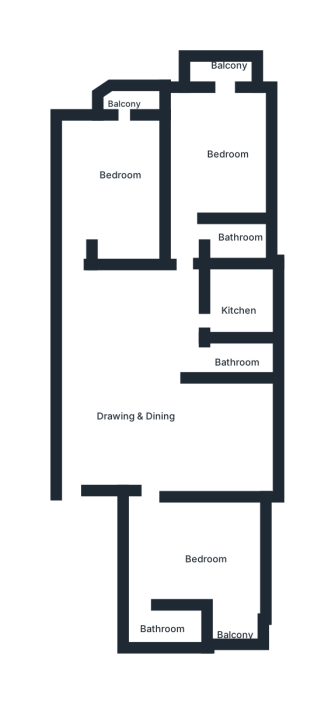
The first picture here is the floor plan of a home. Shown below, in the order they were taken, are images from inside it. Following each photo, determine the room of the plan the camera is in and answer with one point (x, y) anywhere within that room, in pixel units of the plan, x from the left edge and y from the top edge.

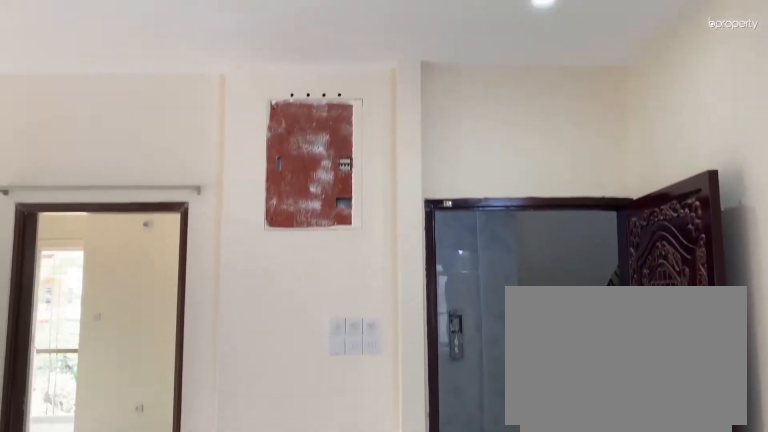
(141, 412)
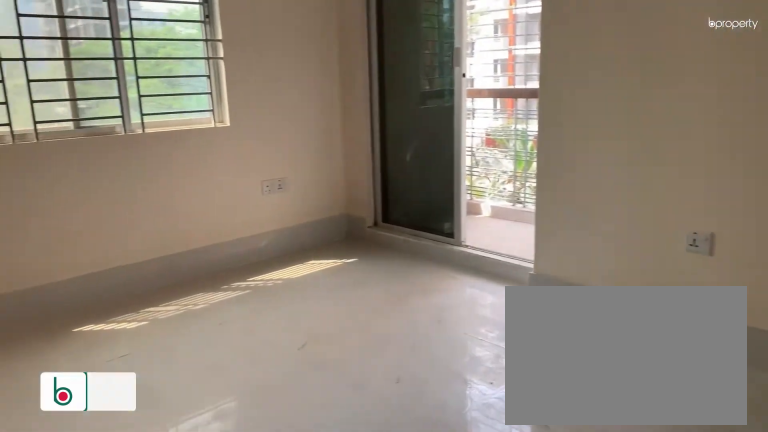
(196, 556)
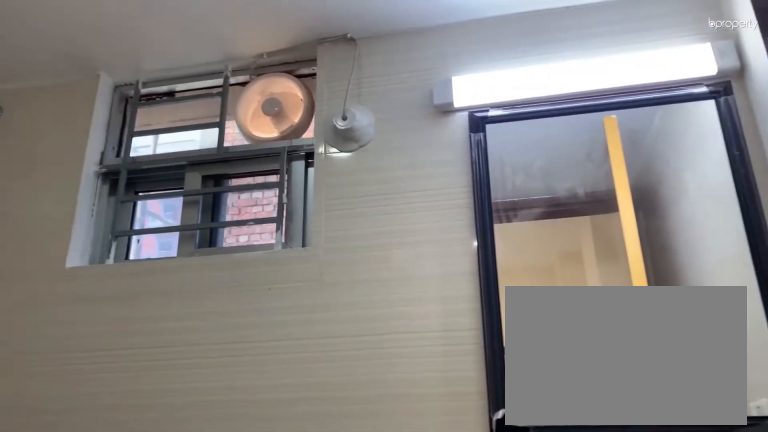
(164, 625)
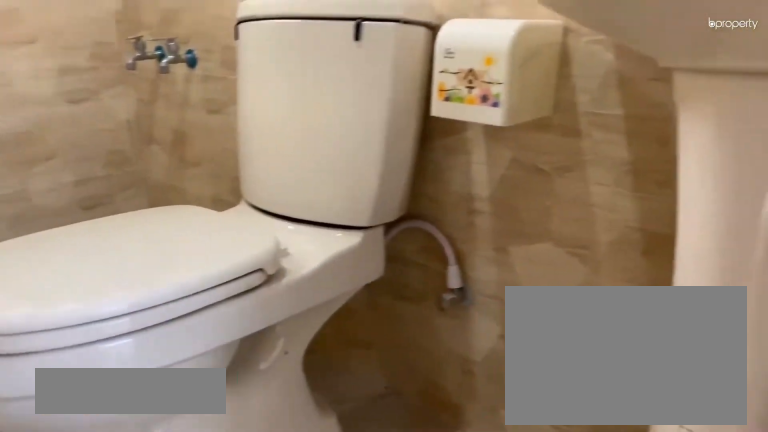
(235, 356)
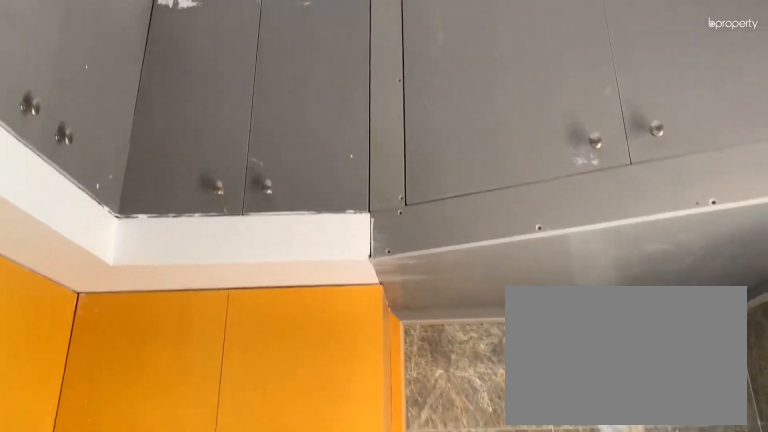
(239, 307)
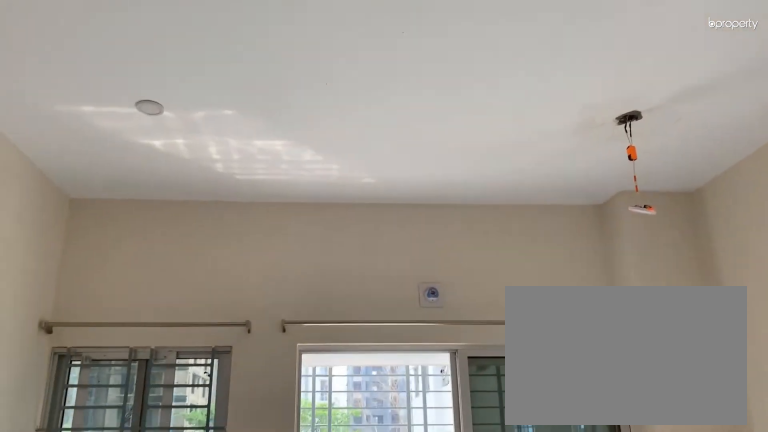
(226, 135)
